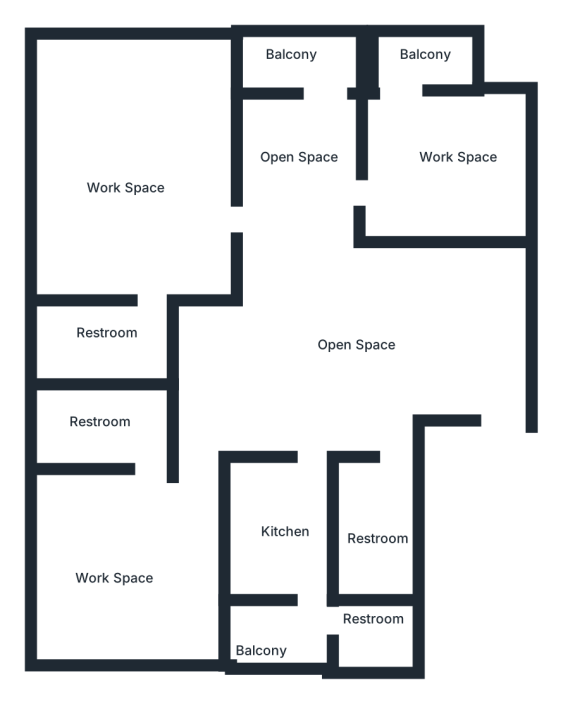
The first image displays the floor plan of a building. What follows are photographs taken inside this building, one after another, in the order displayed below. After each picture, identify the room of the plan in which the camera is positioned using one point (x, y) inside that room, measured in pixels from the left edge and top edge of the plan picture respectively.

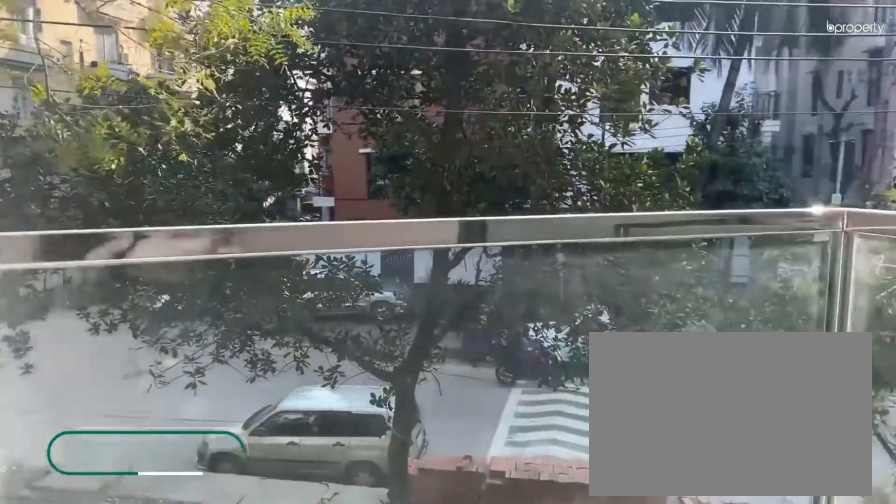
(416, 53)
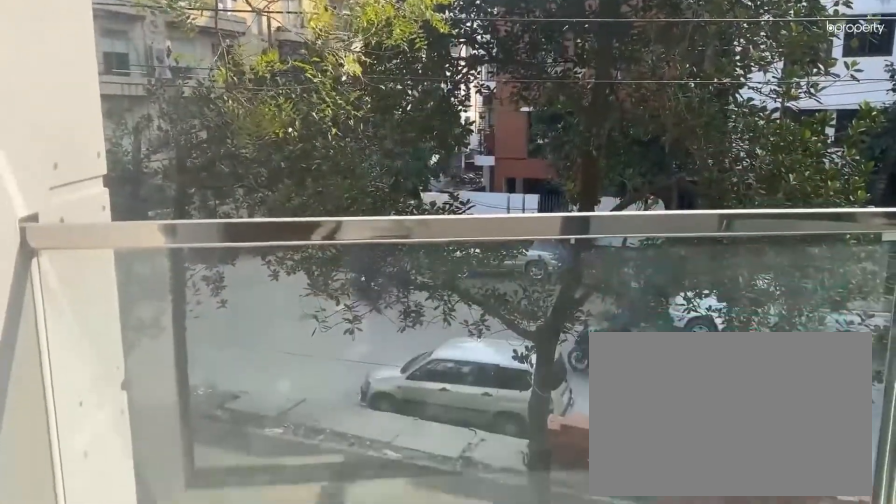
(416, 53)
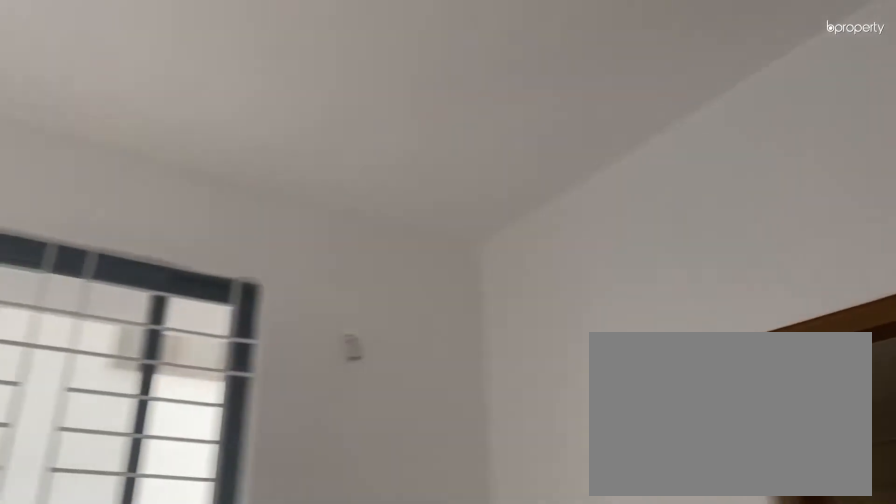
(132, 549)
